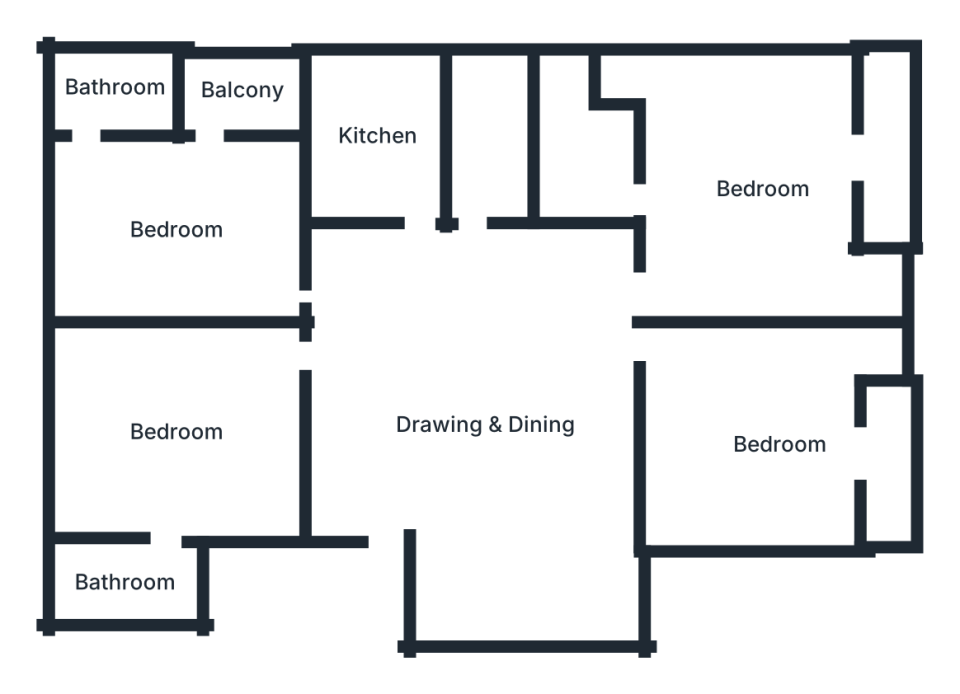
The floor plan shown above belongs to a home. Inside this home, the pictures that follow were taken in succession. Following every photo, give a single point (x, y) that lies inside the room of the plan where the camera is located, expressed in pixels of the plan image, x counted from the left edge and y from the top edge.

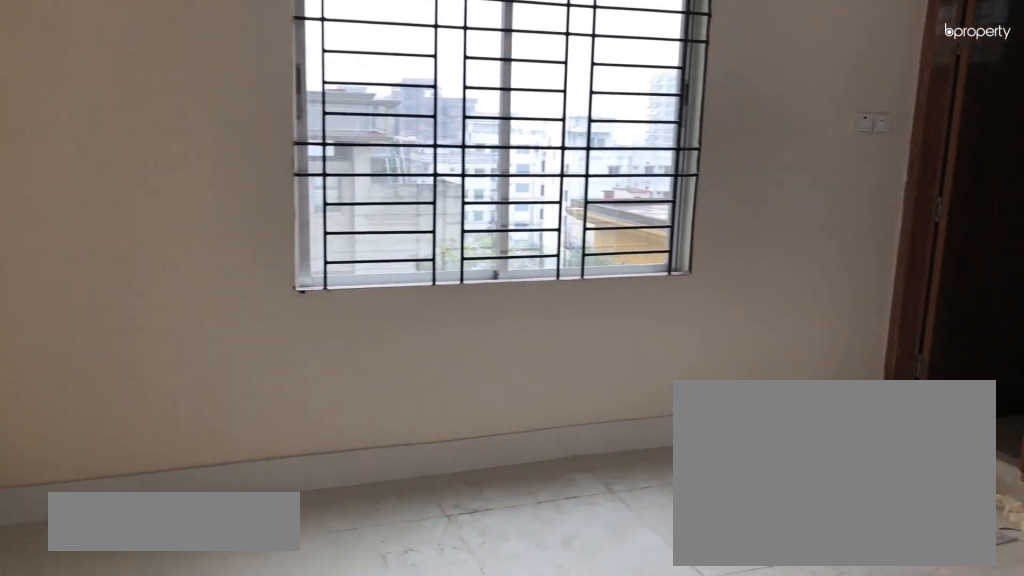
(178, 229)
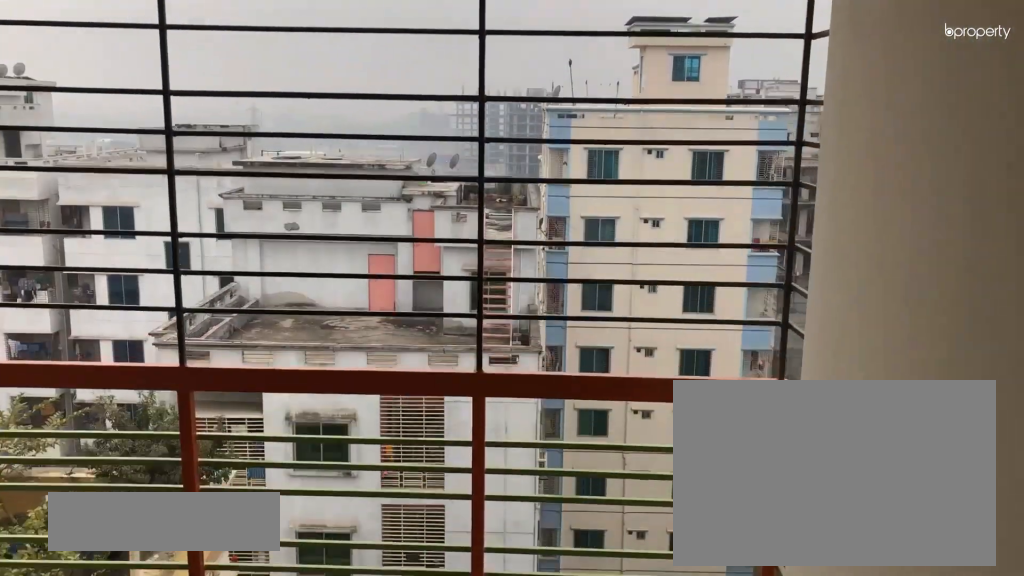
(240, 93)
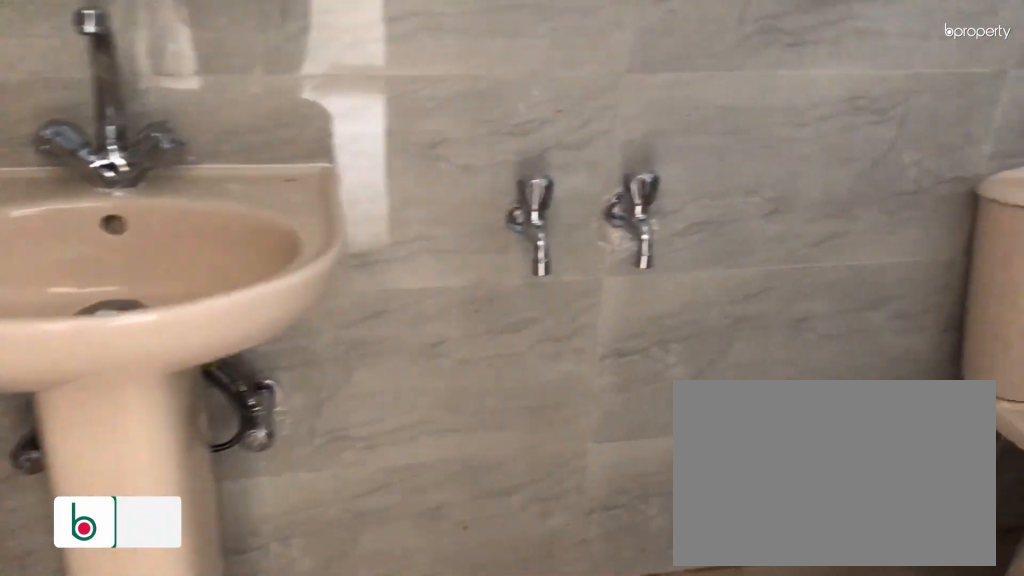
(117, 93)
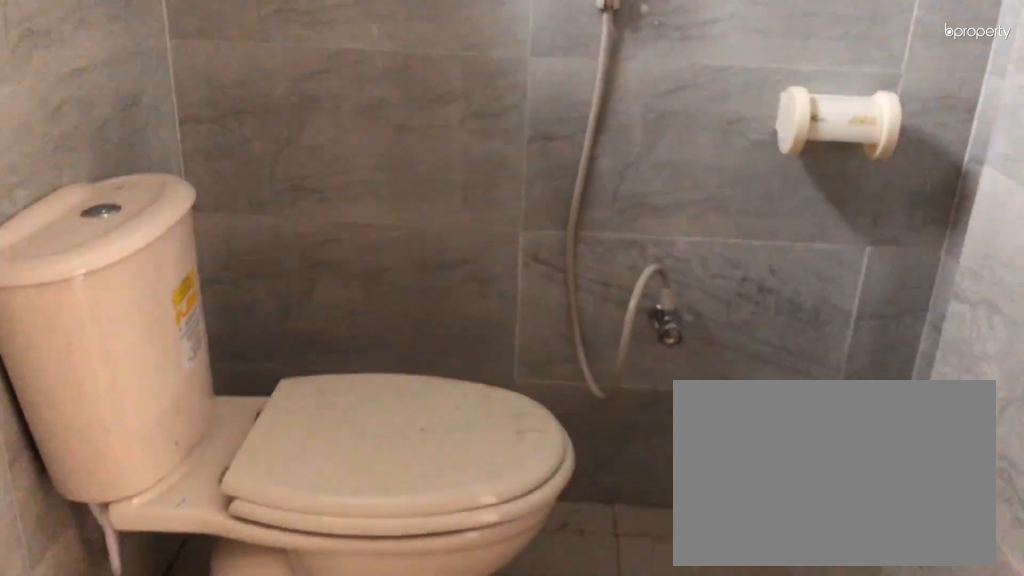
(117, 93)
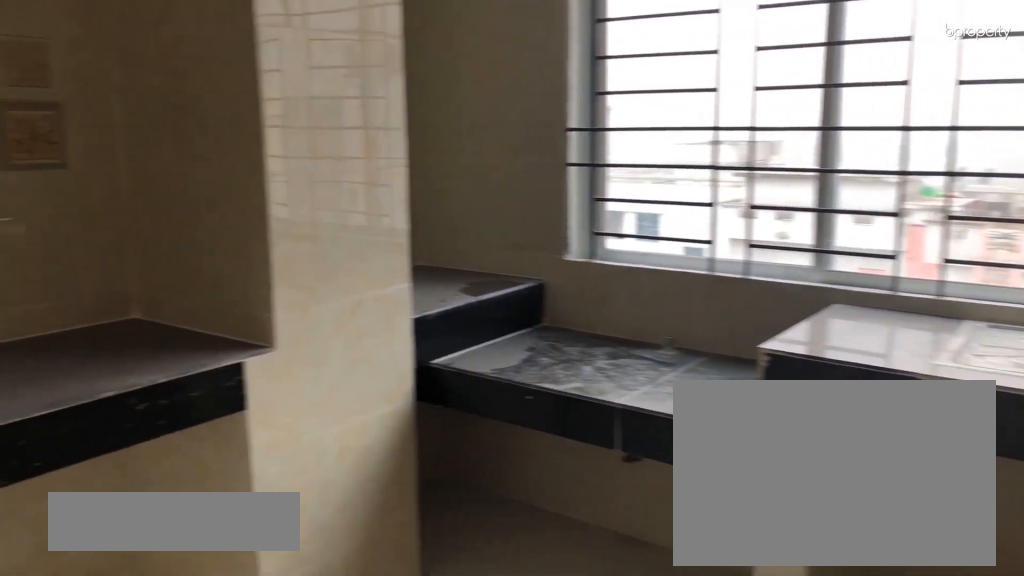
(381, 140)
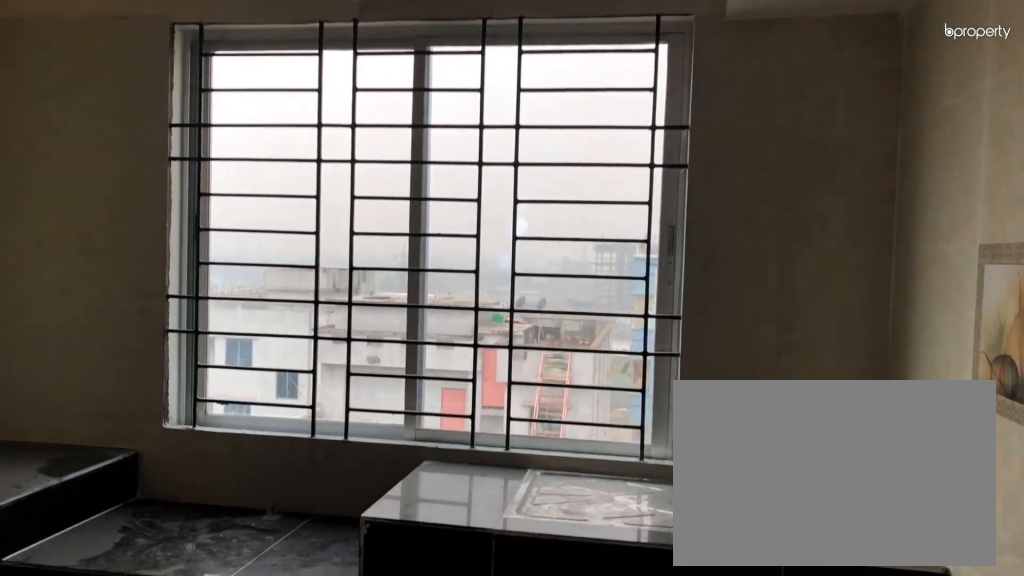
(381, 140)
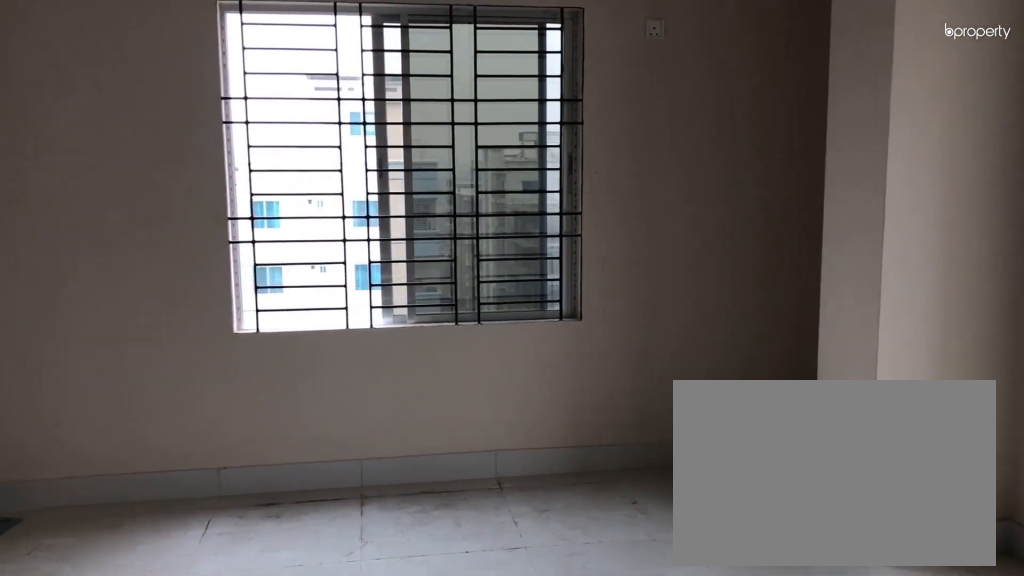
(767, 189)
